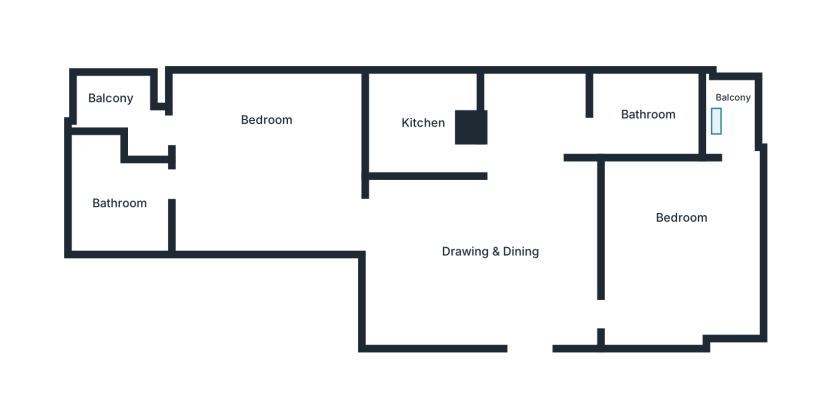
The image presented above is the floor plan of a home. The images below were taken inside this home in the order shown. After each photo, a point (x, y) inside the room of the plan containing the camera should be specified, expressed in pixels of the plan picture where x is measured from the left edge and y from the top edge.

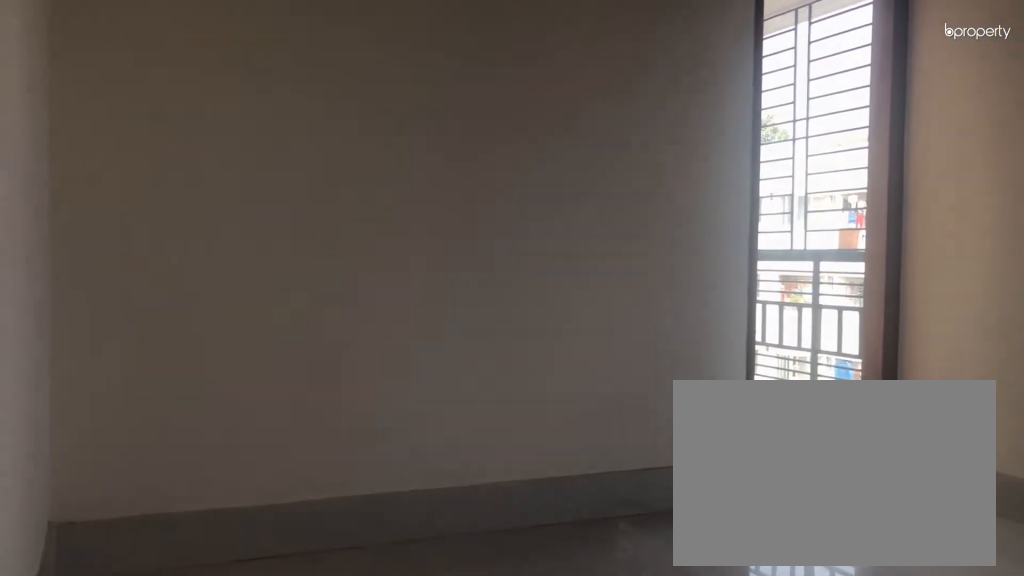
(683, 254)
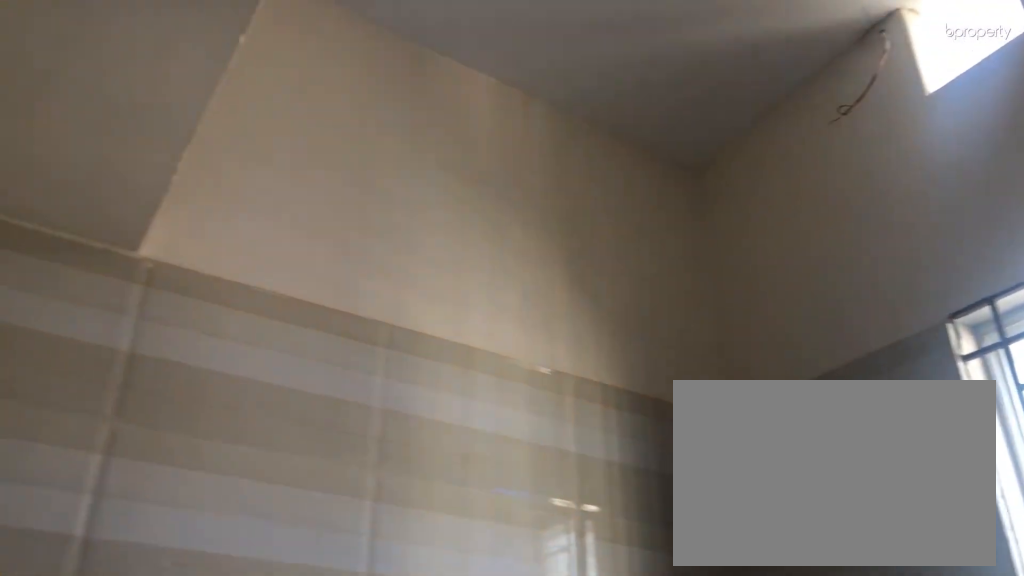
(421, 122)
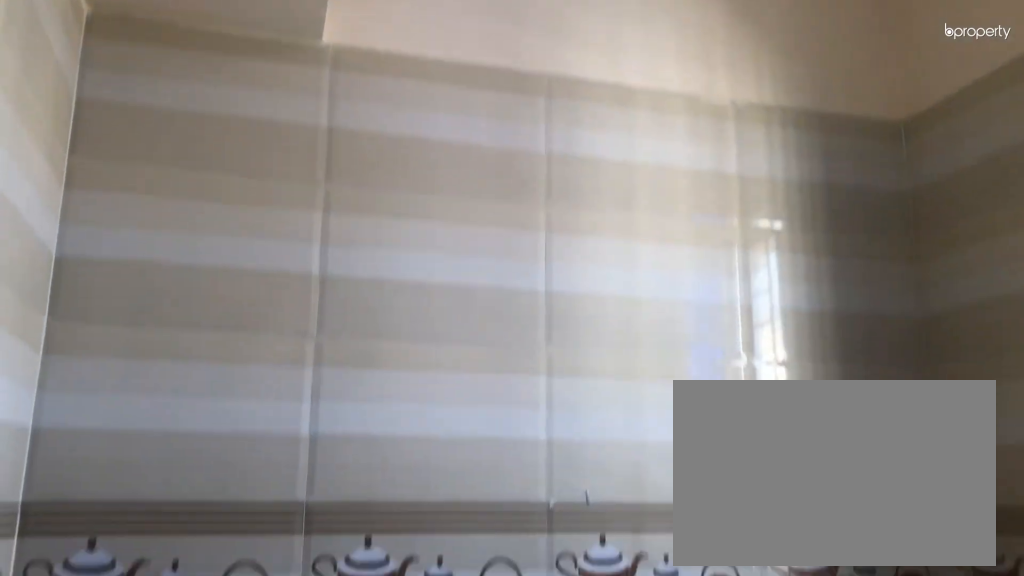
(421, 122)
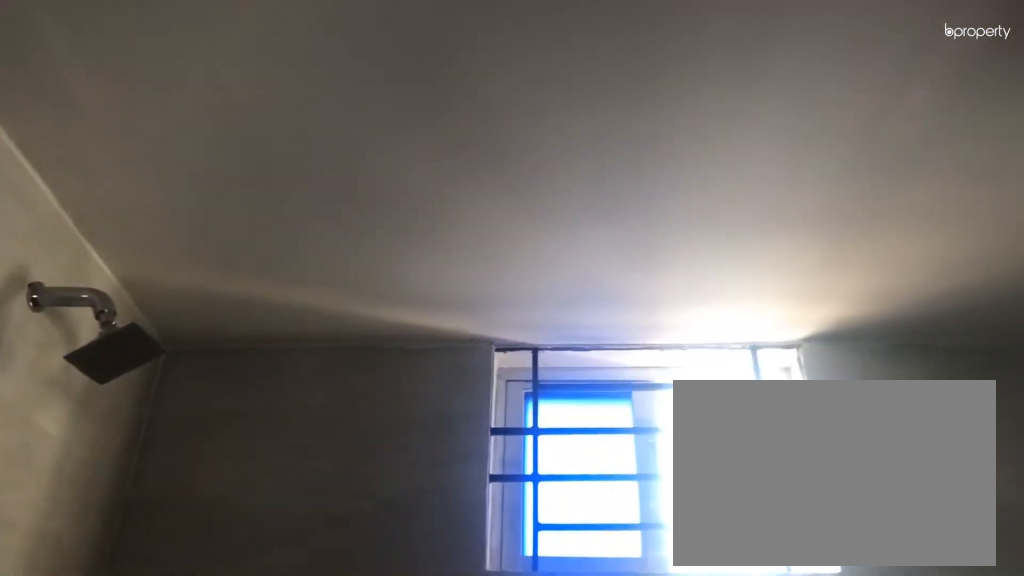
(116, 202)
